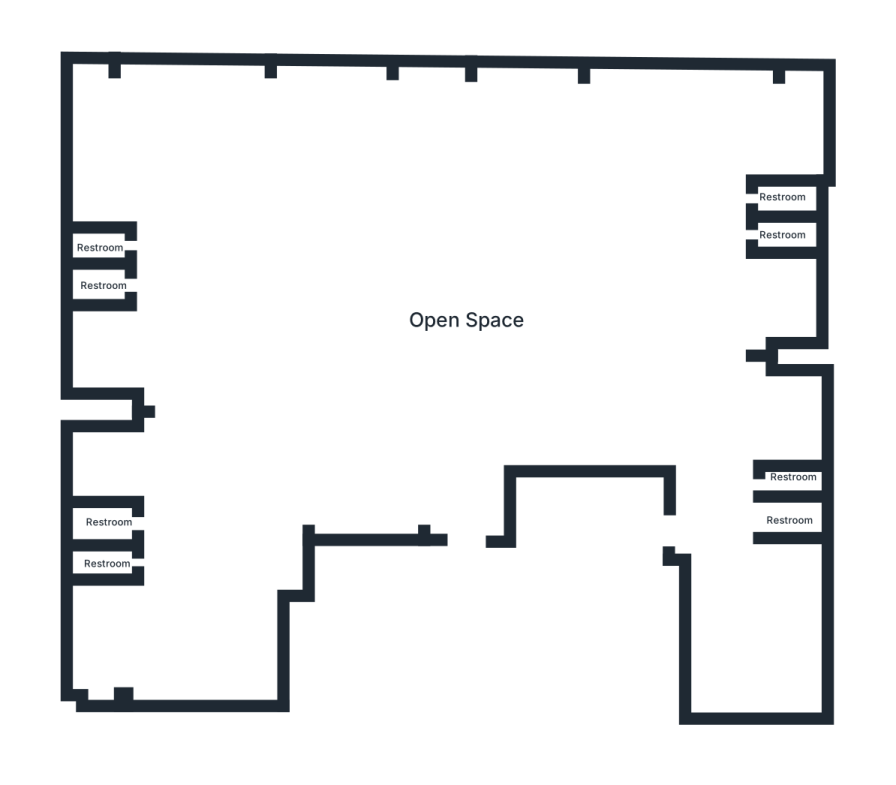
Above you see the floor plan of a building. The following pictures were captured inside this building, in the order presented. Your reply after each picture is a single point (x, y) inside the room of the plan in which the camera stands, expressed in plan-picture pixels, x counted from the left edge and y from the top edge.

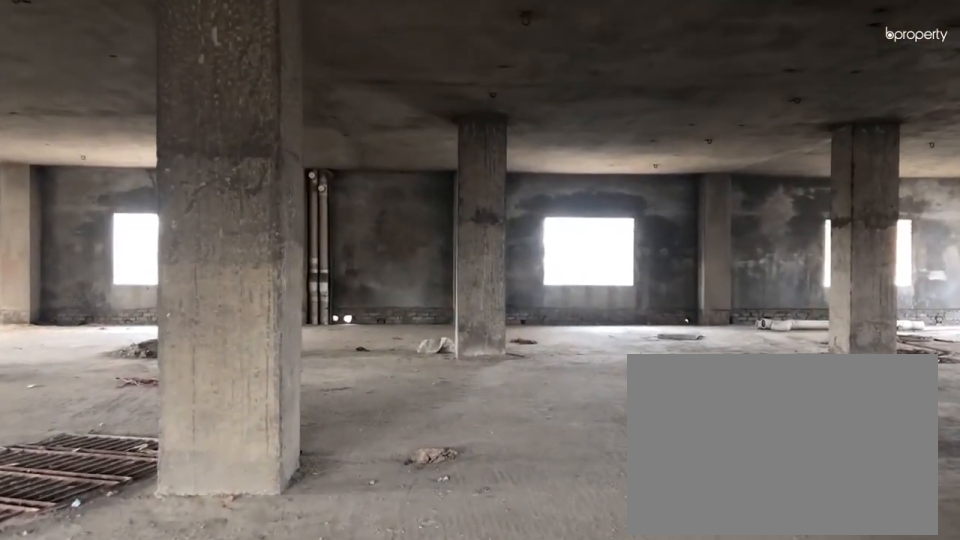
(450, 326)
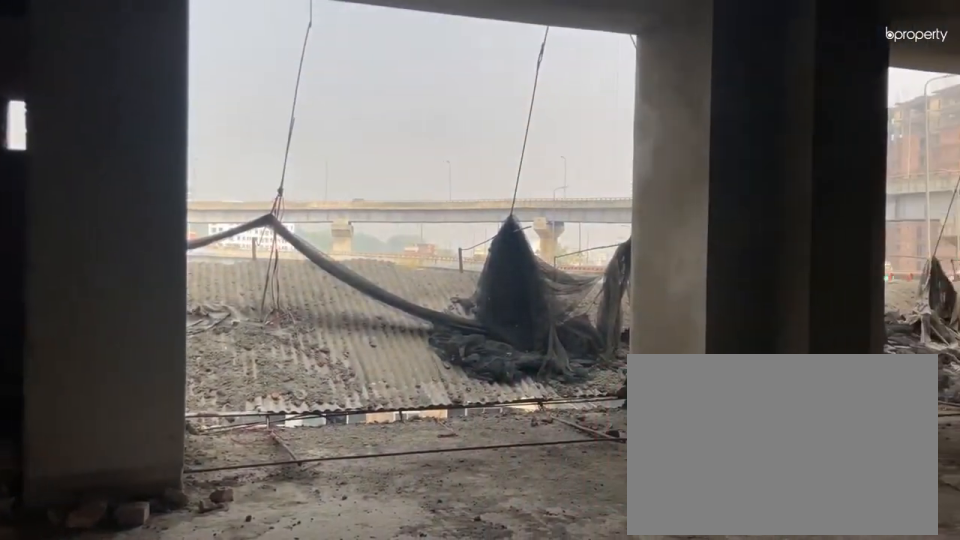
(449, 326)
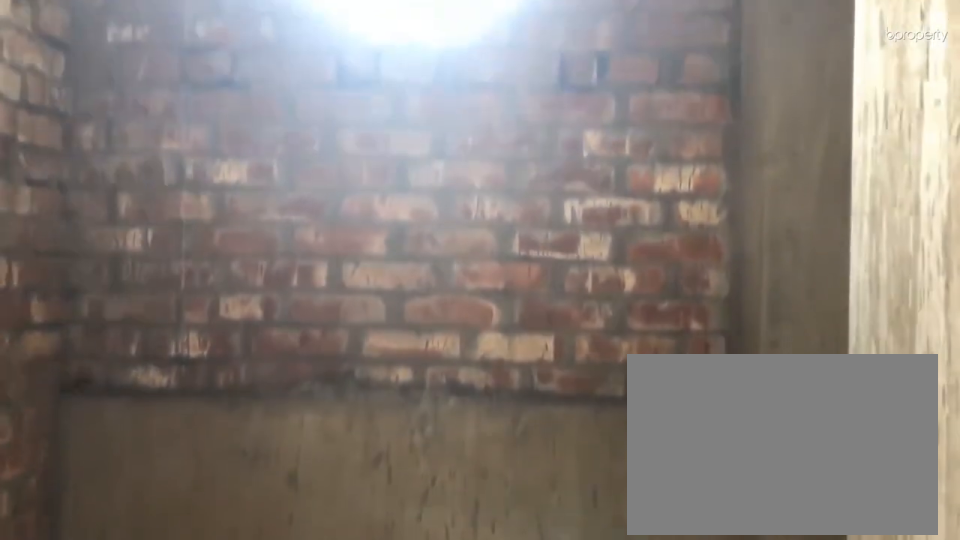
(787, 475)
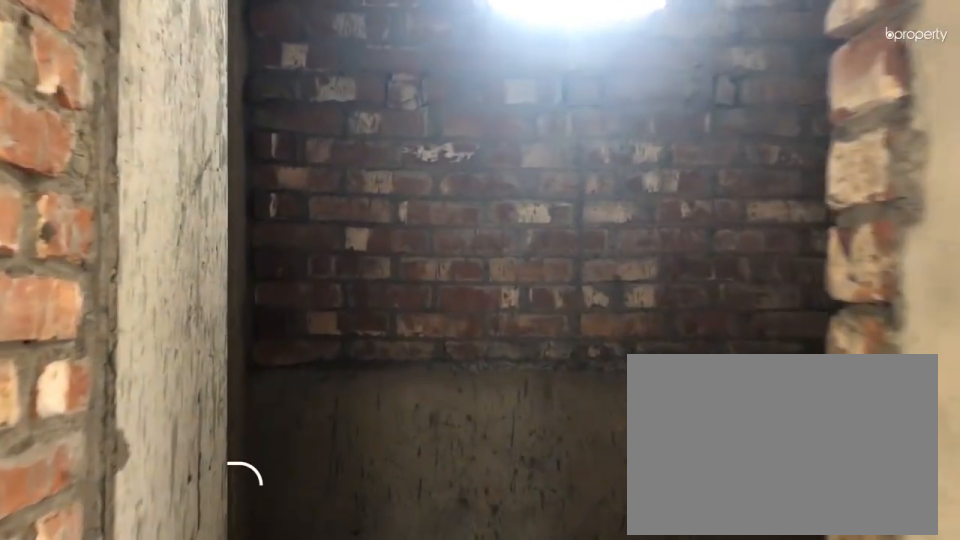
(779, 206)
